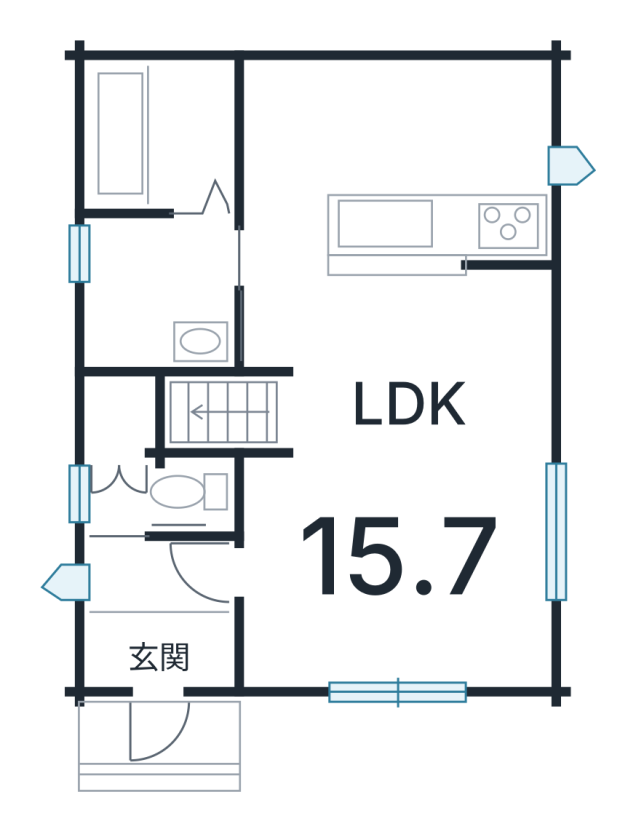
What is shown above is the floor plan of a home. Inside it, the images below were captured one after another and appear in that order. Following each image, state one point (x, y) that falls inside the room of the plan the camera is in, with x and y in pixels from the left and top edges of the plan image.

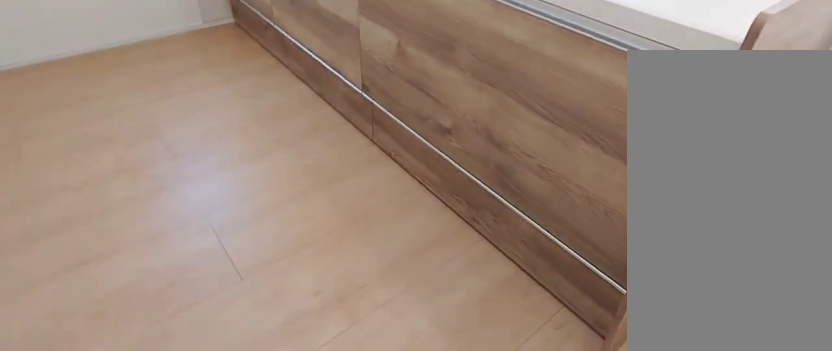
(411, 145)
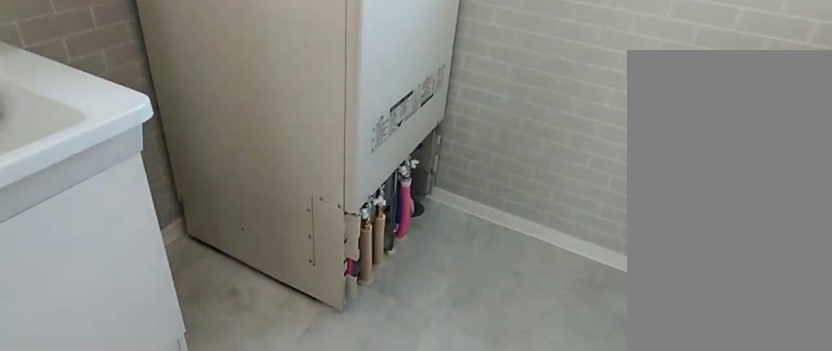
(156, 311)
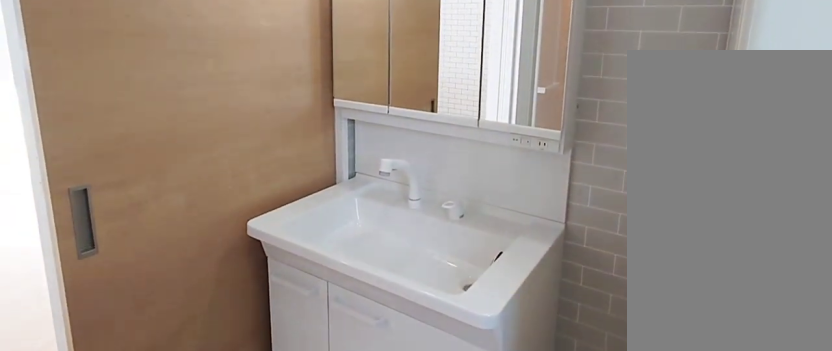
(156, 311)
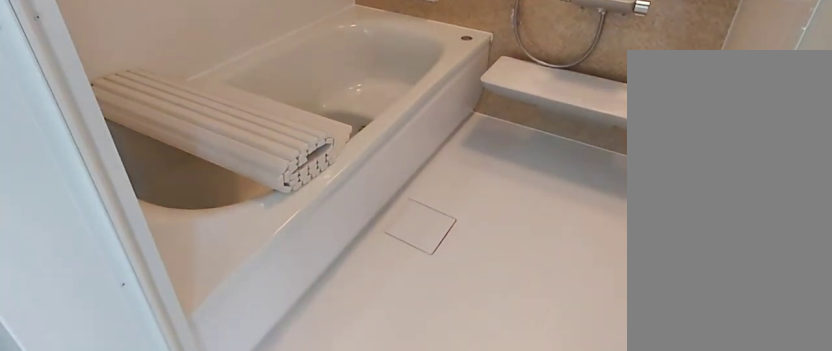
(156, 86)
